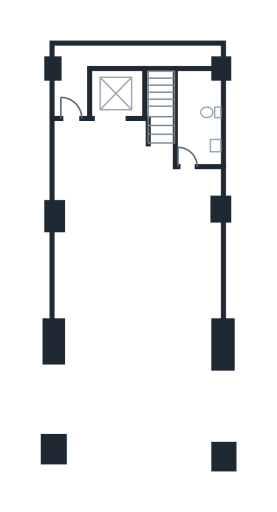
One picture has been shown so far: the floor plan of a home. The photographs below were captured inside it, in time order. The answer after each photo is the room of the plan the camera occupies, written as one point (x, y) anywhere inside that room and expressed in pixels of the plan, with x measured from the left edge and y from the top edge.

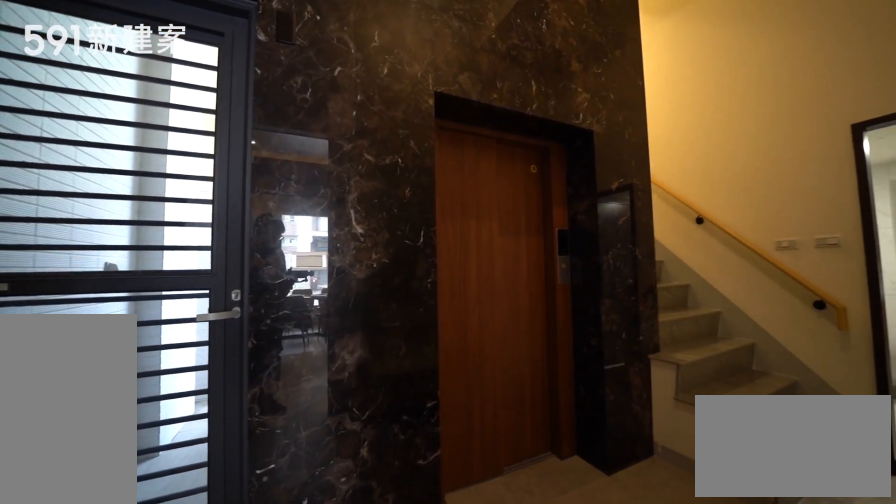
(132, 234)
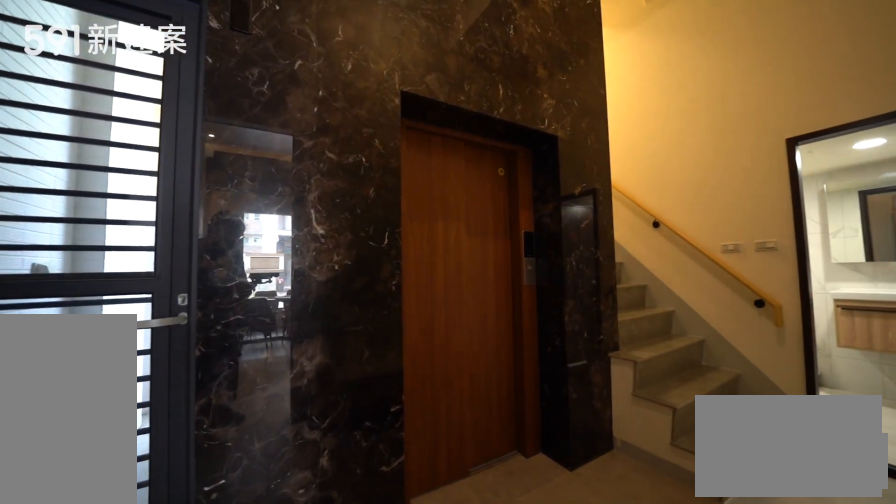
(132, 234)
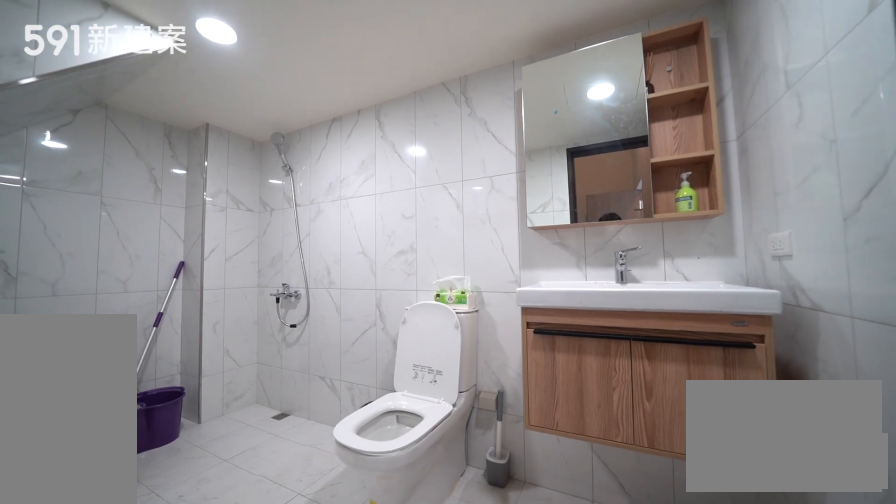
(198, 116)
